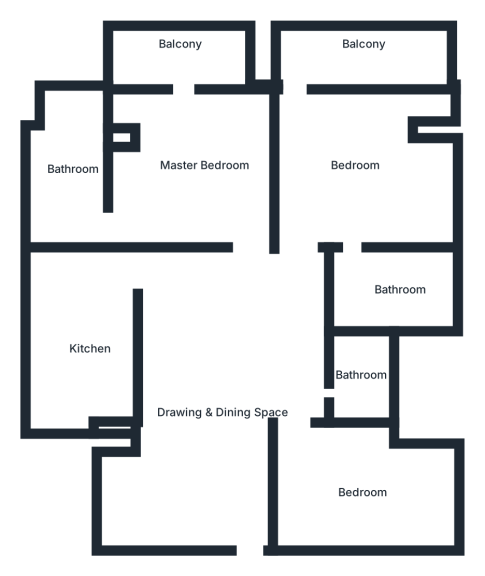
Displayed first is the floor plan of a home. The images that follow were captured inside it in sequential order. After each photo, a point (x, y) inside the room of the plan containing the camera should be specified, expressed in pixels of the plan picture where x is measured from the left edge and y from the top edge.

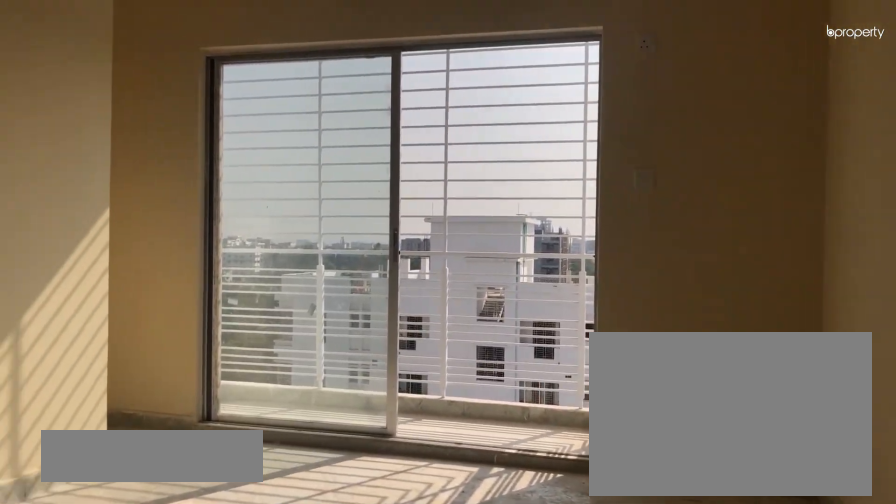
(219, 167)
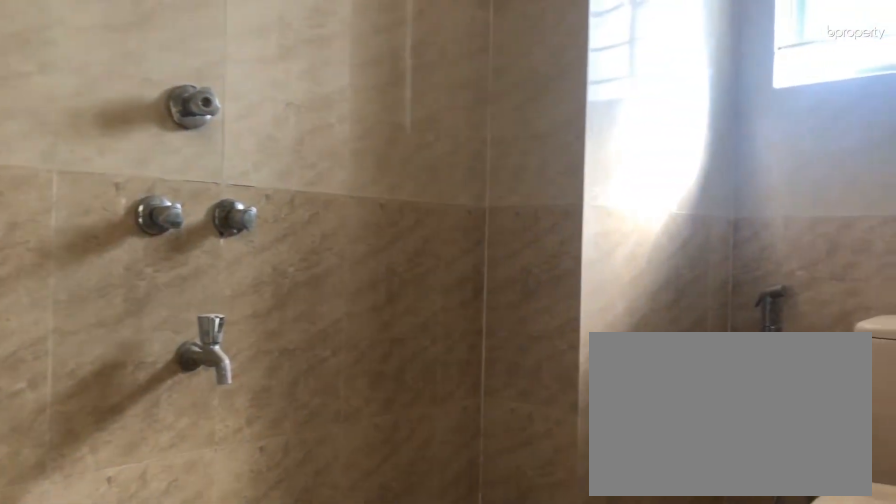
(74, 181)
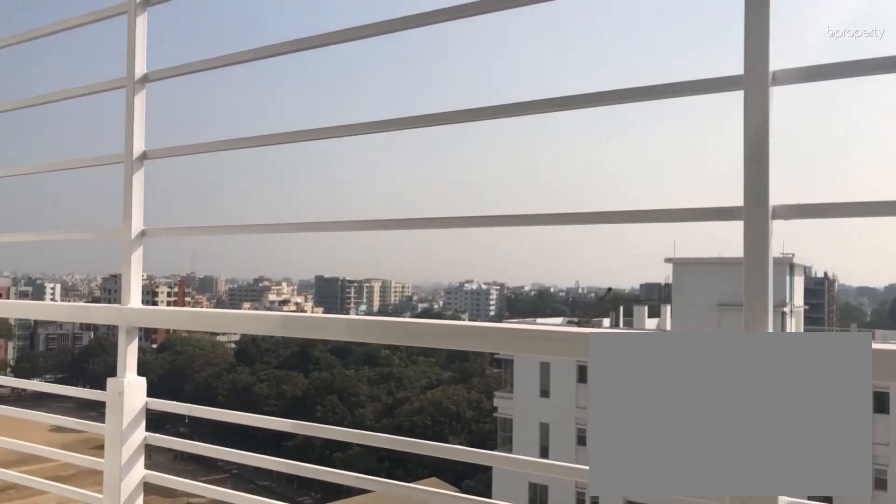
(183, 64)
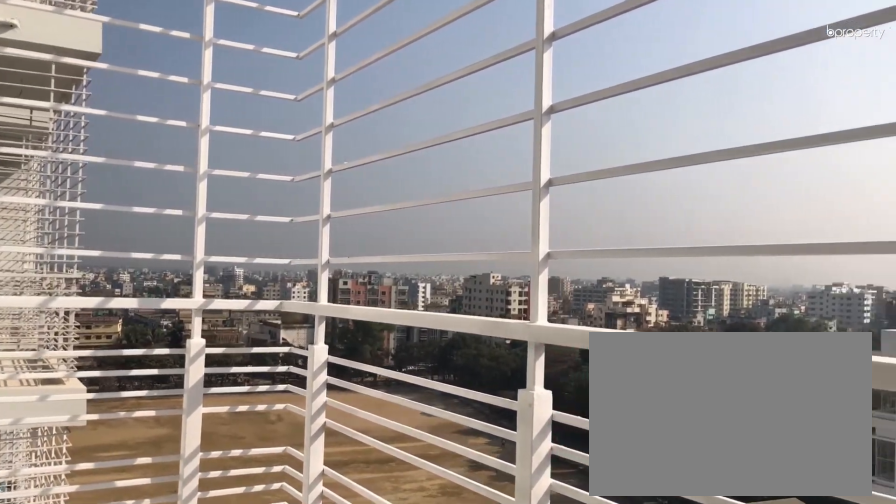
(183, 64)
